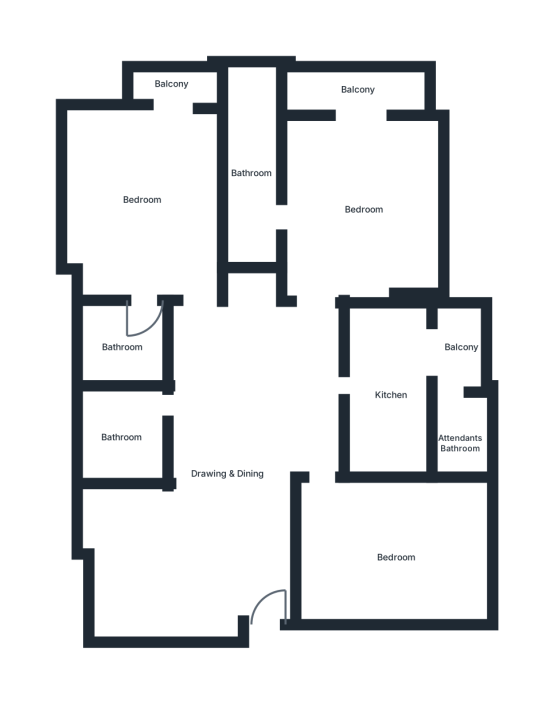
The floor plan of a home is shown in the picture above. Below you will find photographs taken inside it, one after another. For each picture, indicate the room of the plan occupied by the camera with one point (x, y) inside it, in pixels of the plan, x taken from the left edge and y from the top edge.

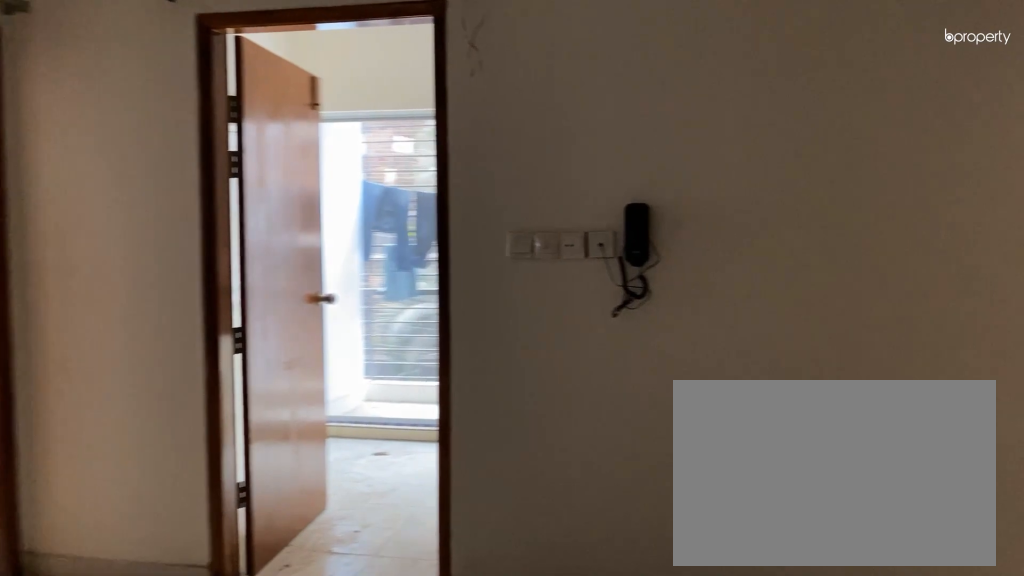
(228, 472)
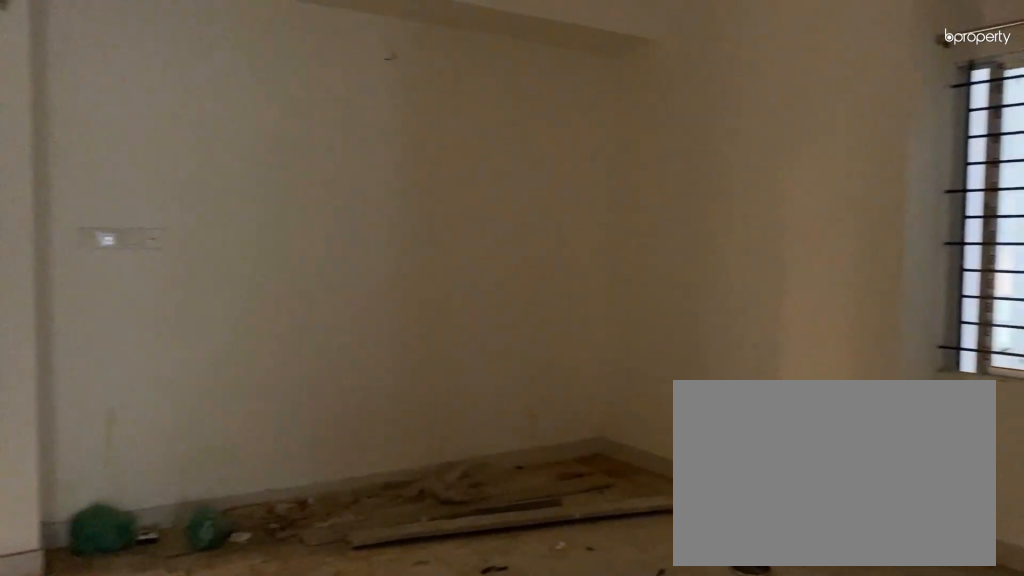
(228, 472)
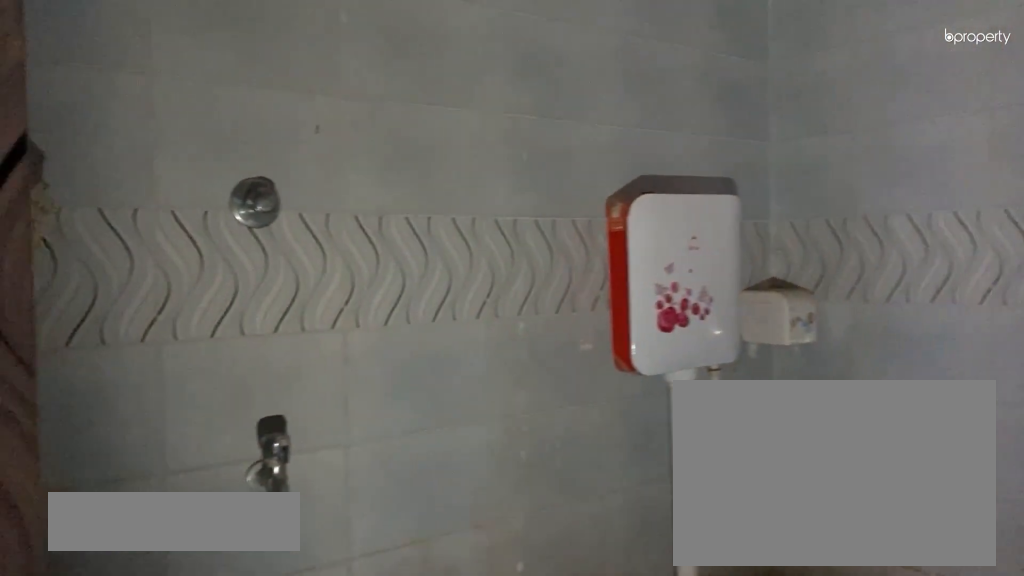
(120, 439)
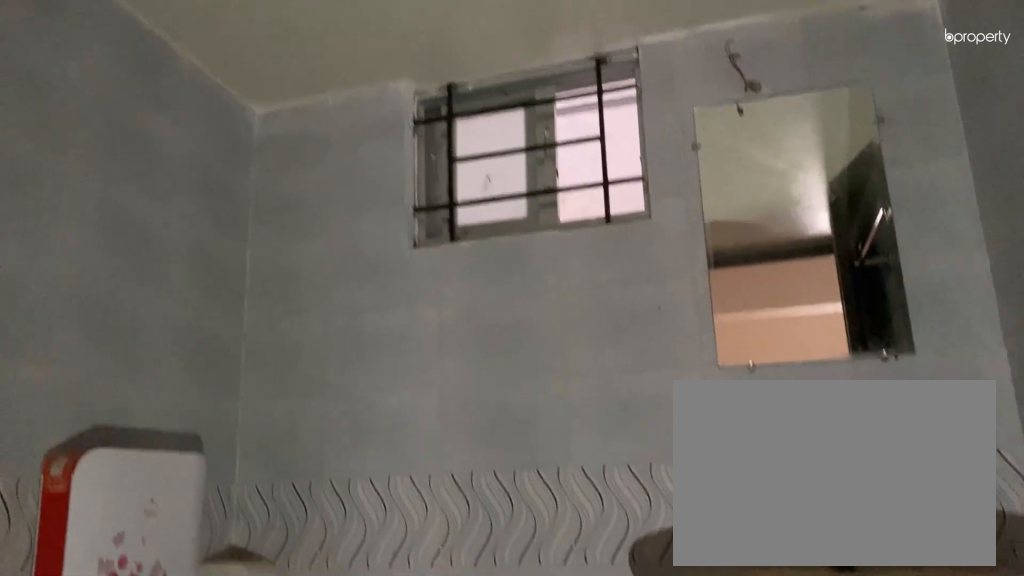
(120, 439)
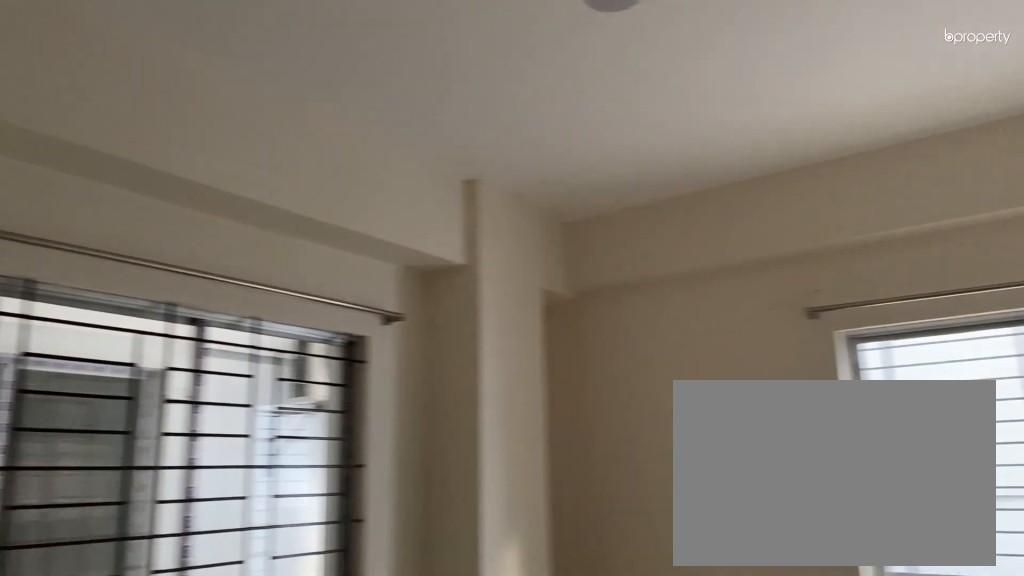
(142, 199)
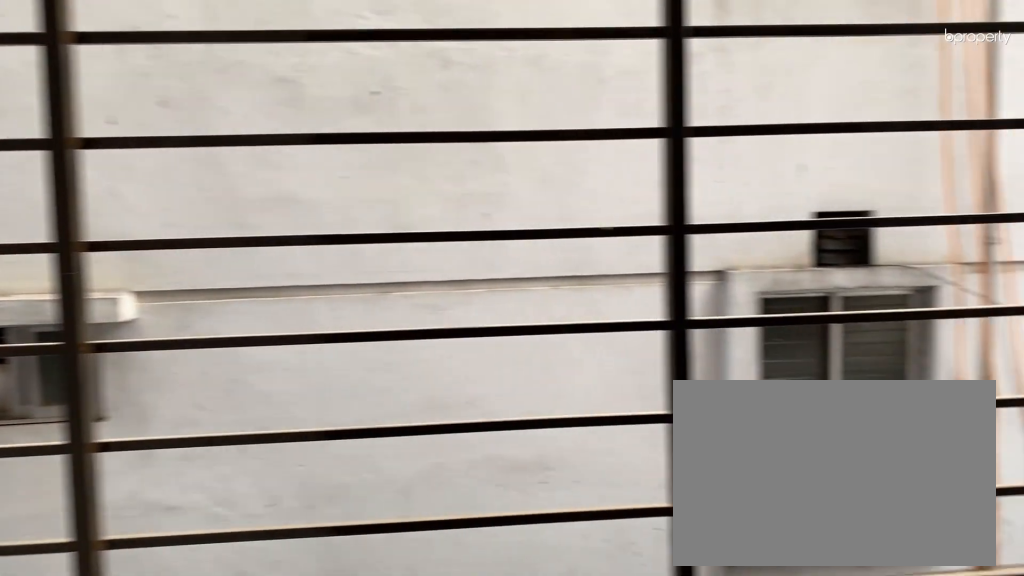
(170, 88)
